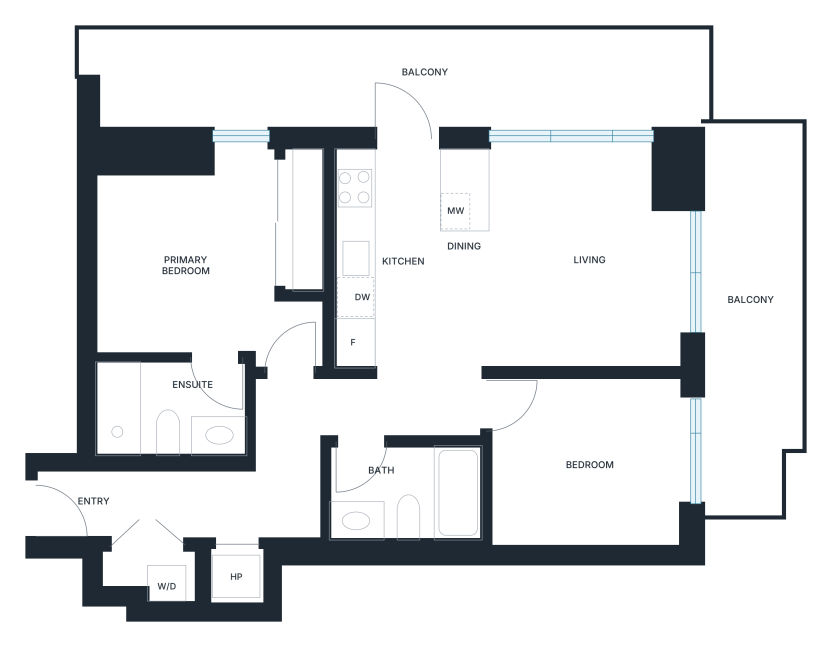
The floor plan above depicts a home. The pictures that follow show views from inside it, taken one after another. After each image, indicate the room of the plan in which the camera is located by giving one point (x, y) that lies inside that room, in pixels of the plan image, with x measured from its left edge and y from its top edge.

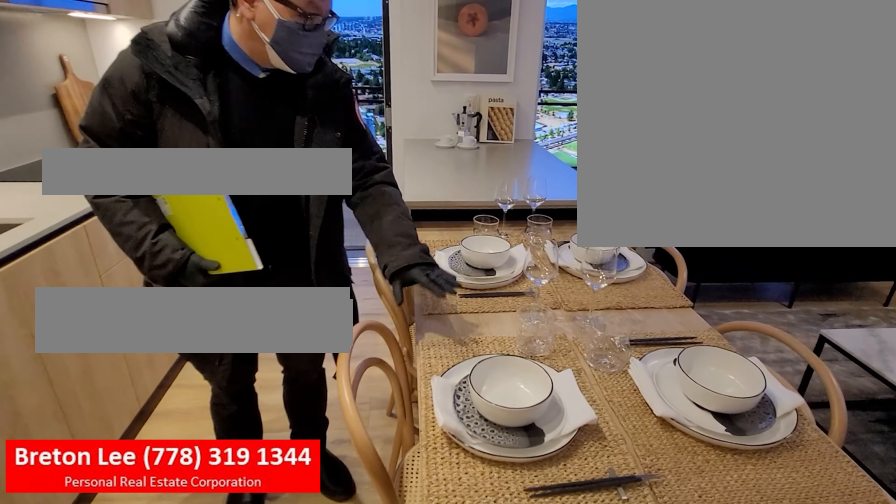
(465, 285)
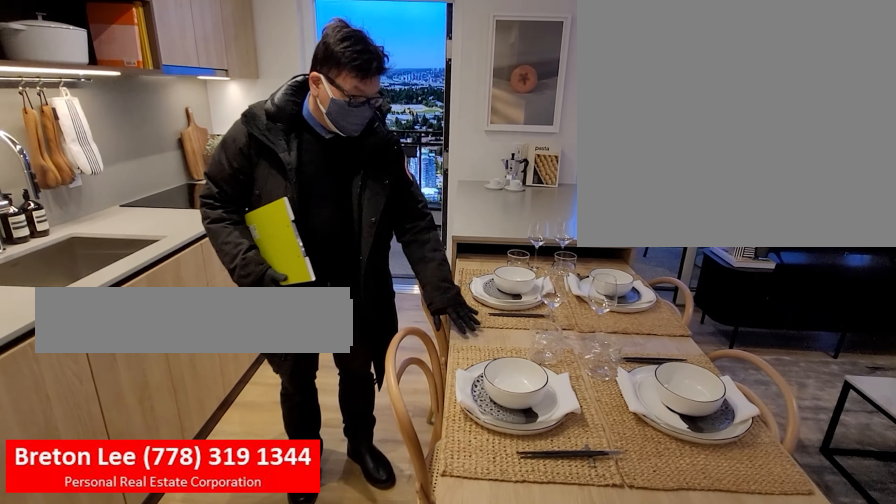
(465, 285)
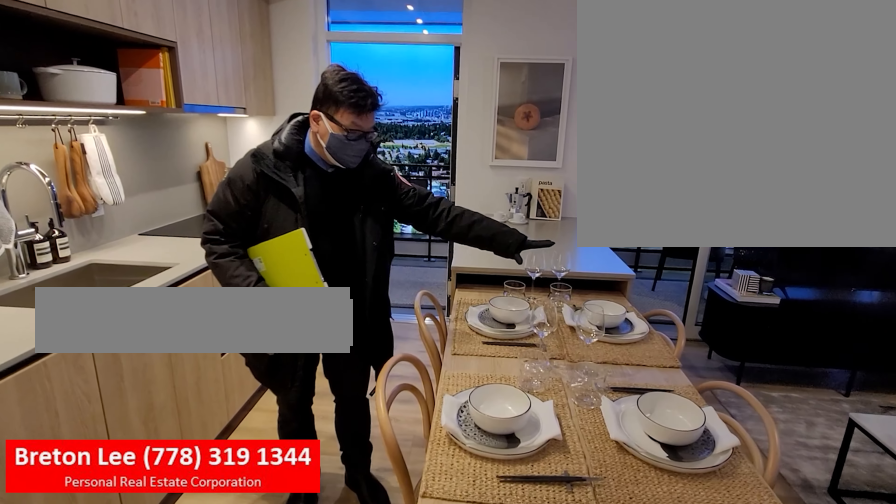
(467, 298)
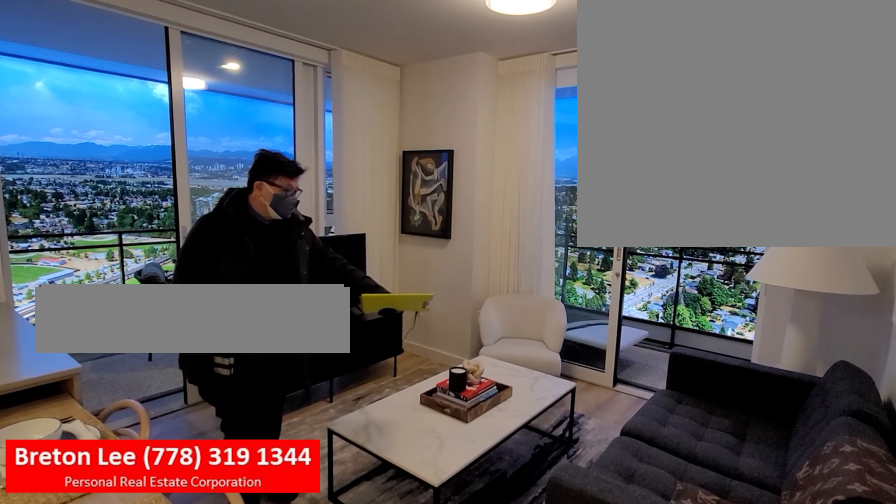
(596, 220)
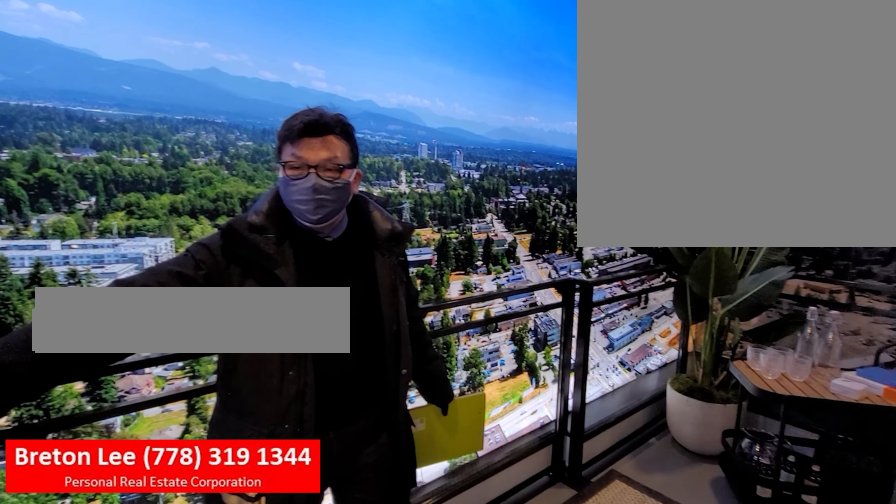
(755, 350)
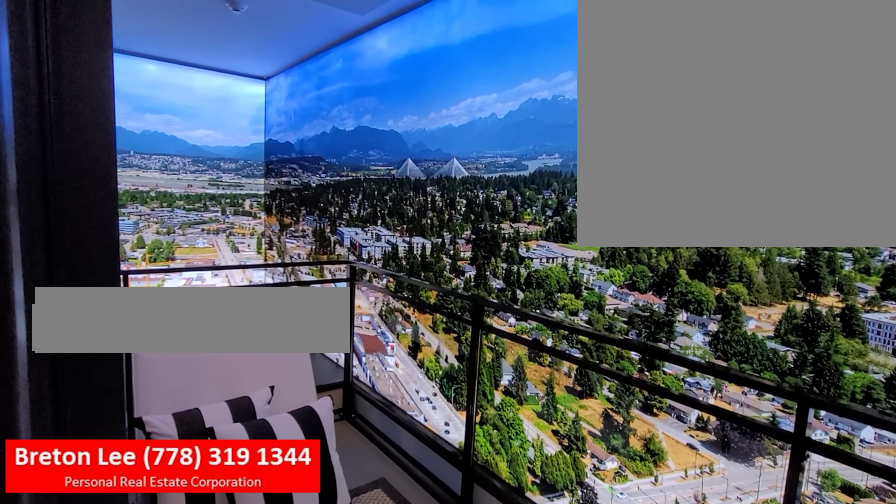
(754, 350)
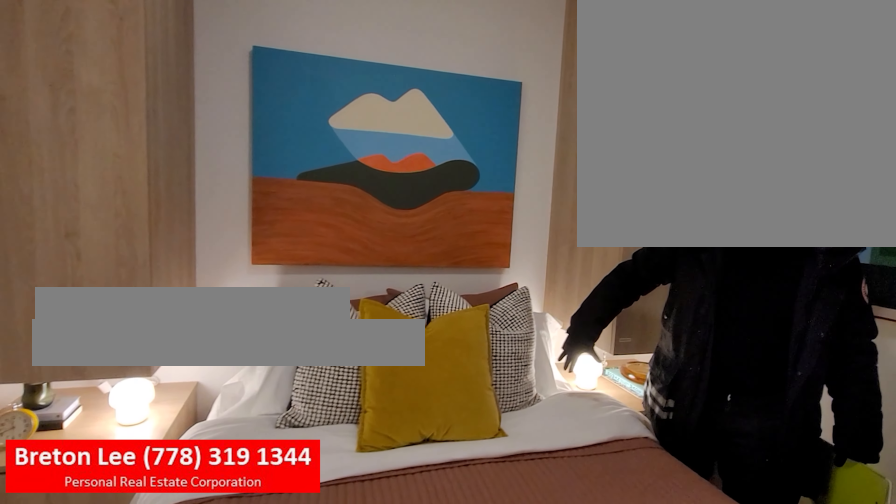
(180, 216)
